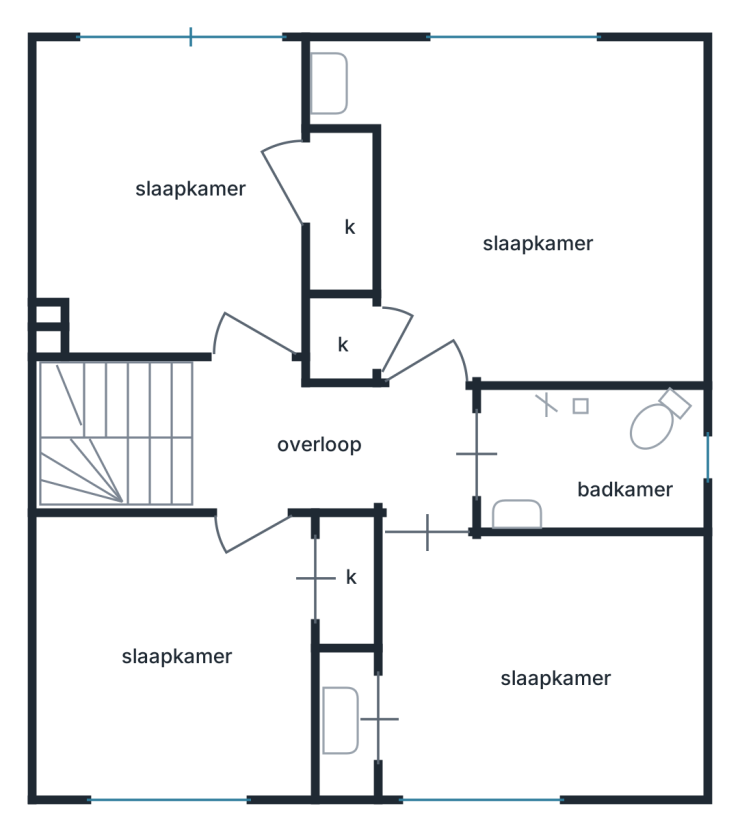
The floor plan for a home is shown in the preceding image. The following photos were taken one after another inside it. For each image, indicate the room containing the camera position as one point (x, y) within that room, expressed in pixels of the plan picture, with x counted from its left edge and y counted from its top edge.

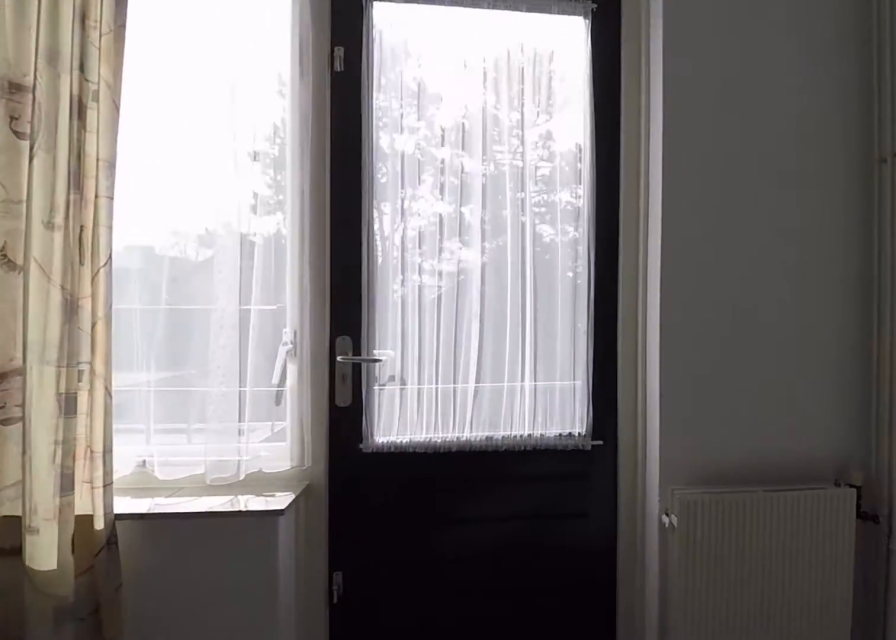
(173, 198)
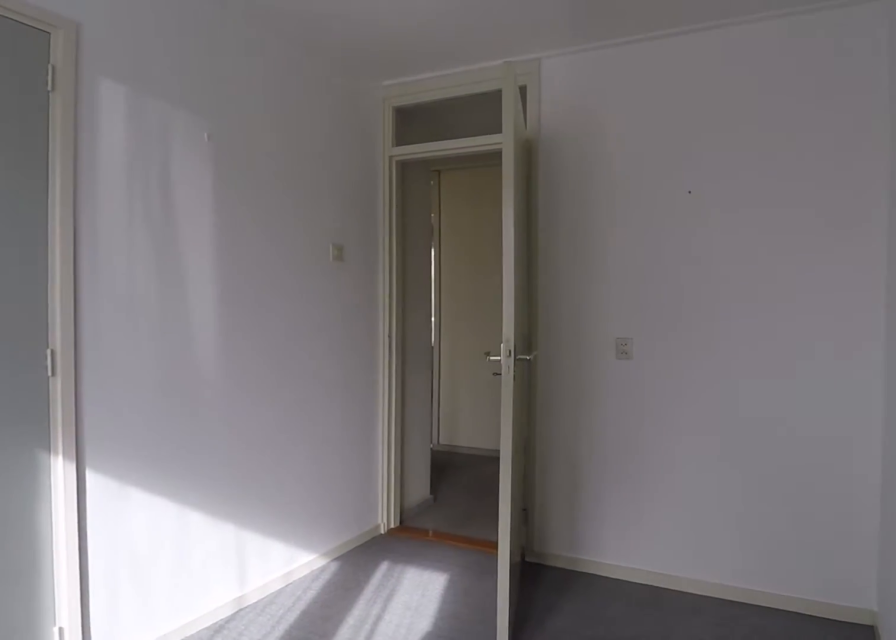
(173, 198)
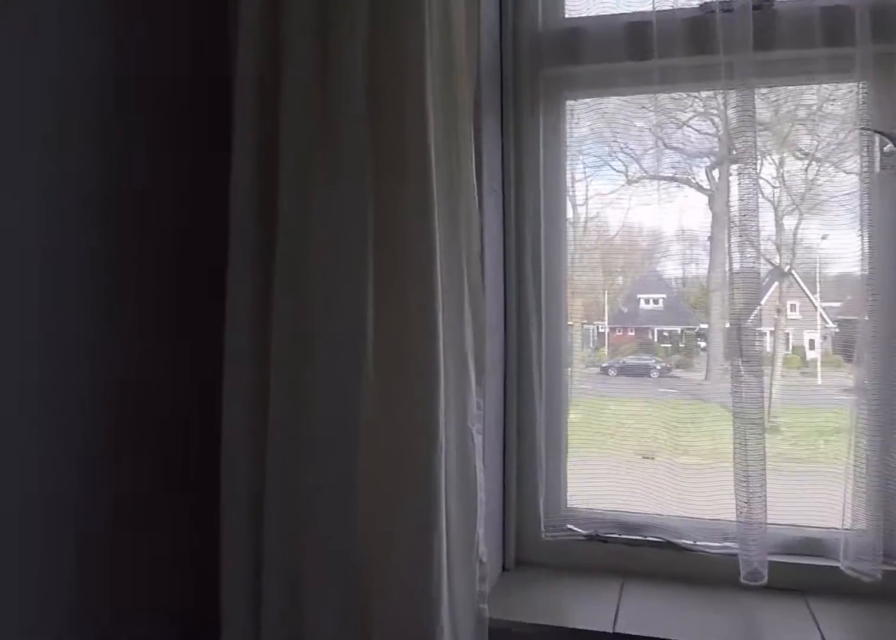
(175, 654)
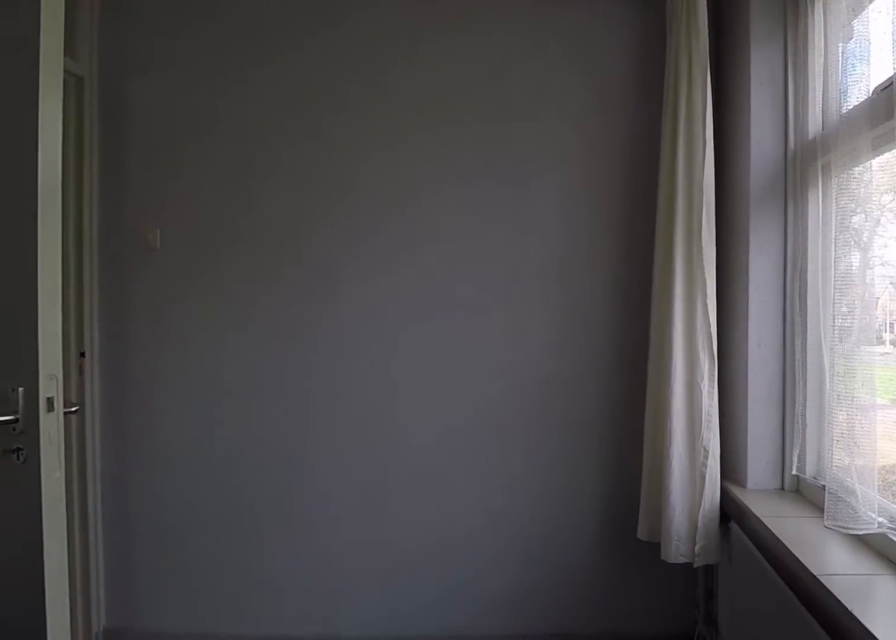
(175, 654)
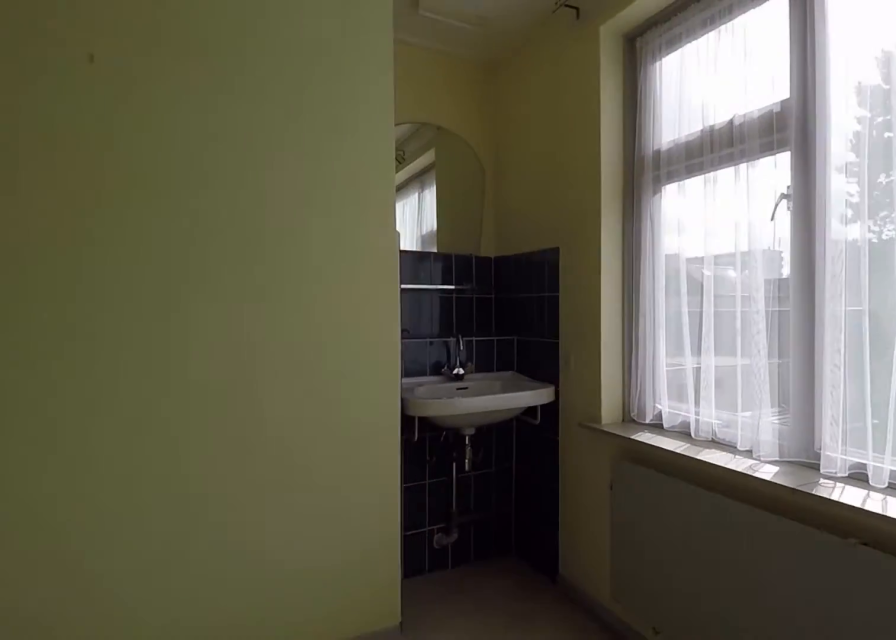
(528, 209)
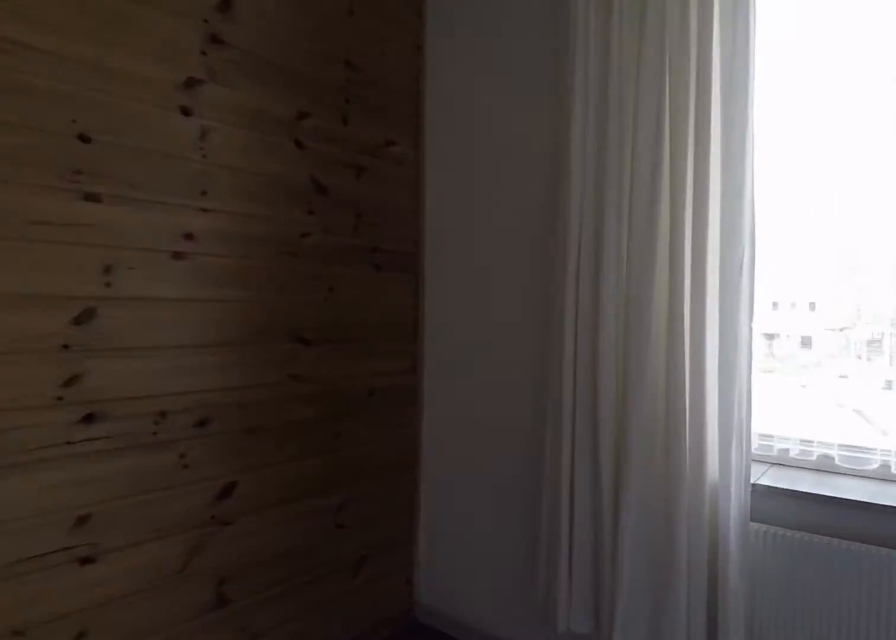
(543, 663)
